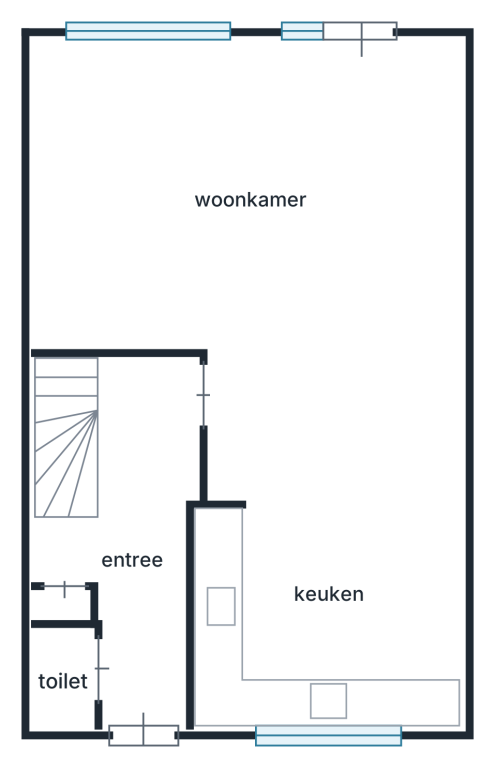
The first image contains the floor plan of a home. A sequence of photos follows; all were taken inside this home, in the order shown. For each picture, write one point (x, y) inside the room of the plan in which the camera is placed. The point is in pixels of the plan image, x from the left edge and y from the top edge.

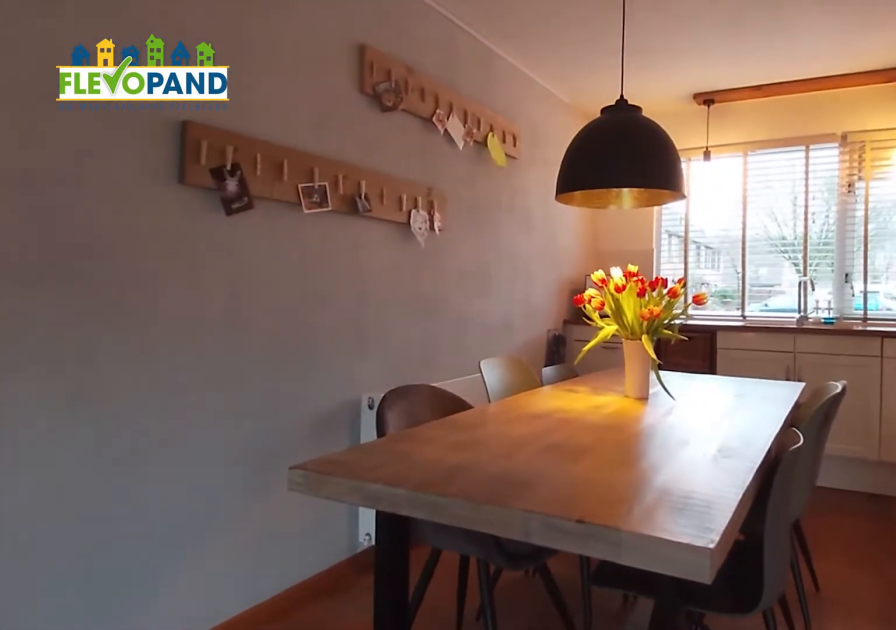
(458, 270)
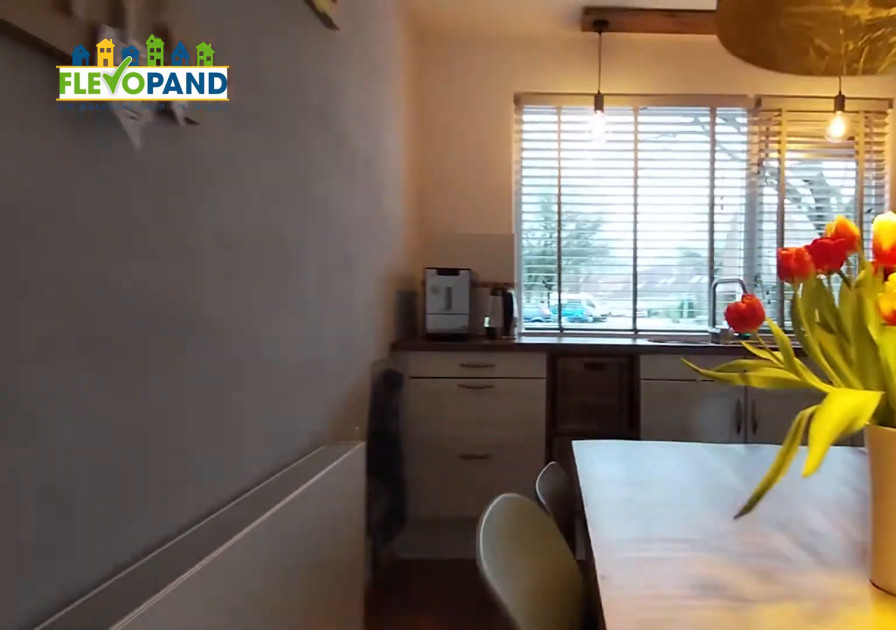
(328, 614)
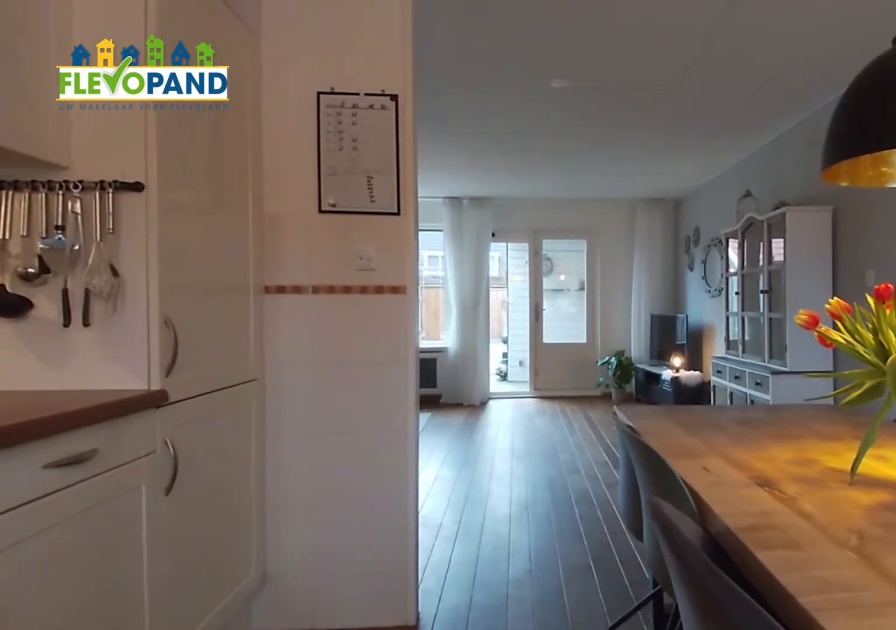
(328, 614)
